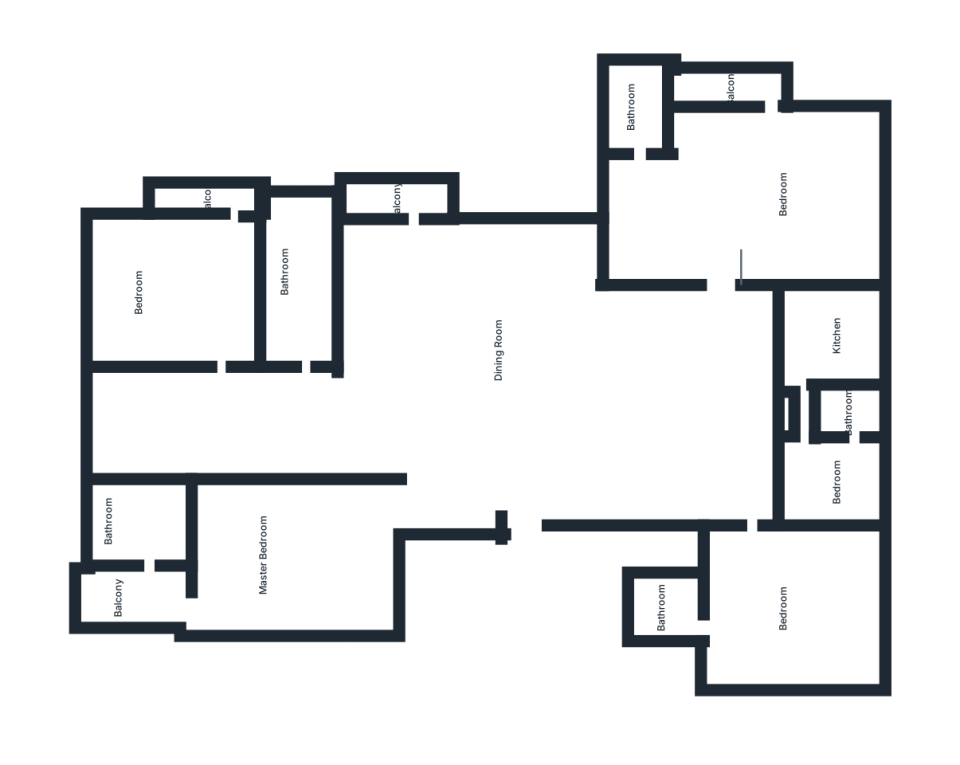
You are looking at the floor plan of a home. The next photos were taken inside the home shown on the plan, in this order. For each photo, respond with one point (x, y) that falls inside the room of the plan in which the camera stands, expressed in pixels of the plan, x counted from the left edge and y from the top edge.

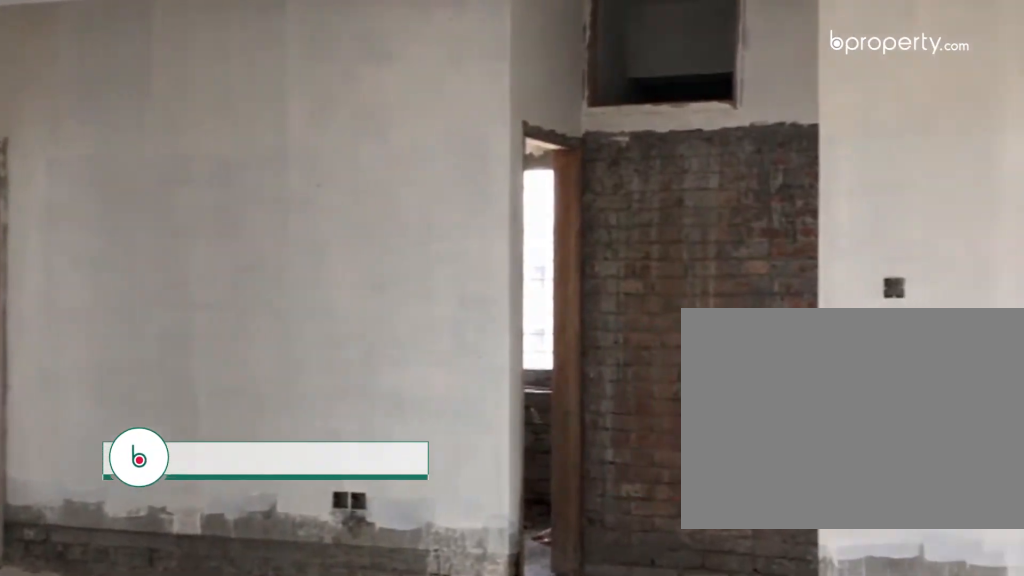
(537, 428)
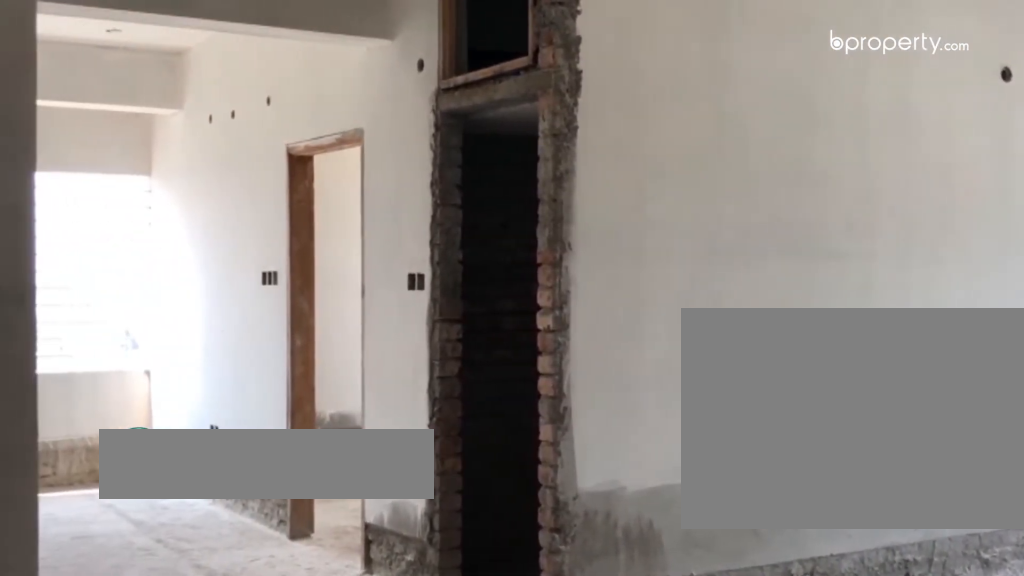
(537, 428)
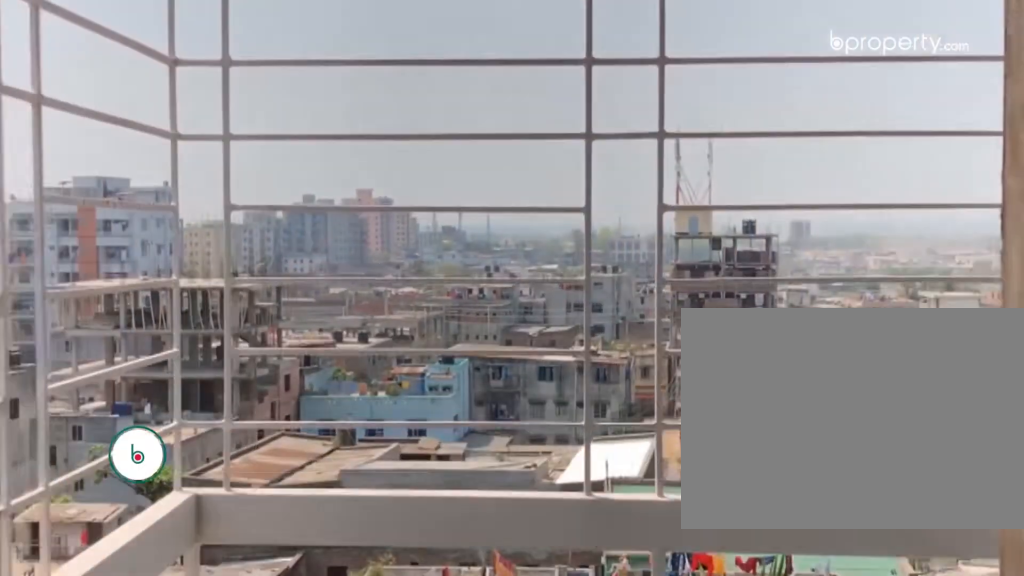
(127, 595)
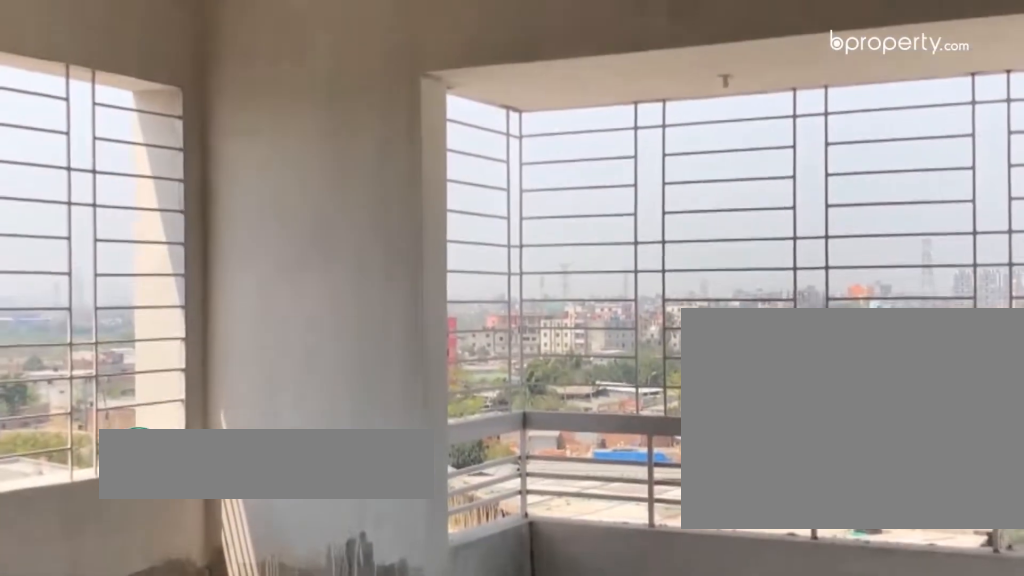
(176, 267)
